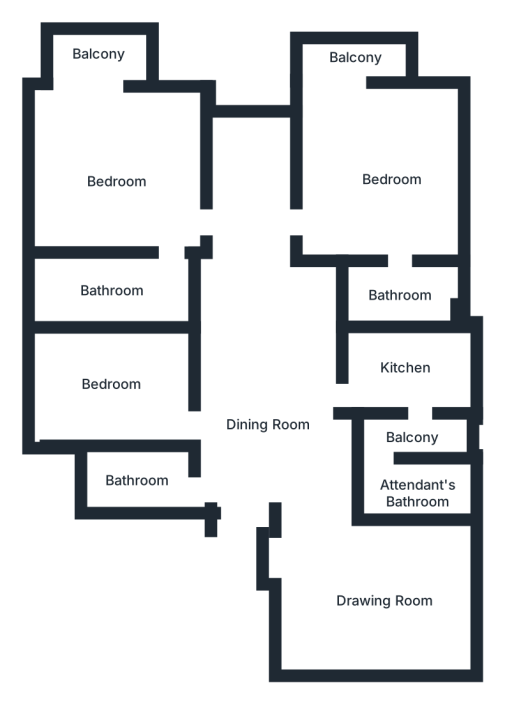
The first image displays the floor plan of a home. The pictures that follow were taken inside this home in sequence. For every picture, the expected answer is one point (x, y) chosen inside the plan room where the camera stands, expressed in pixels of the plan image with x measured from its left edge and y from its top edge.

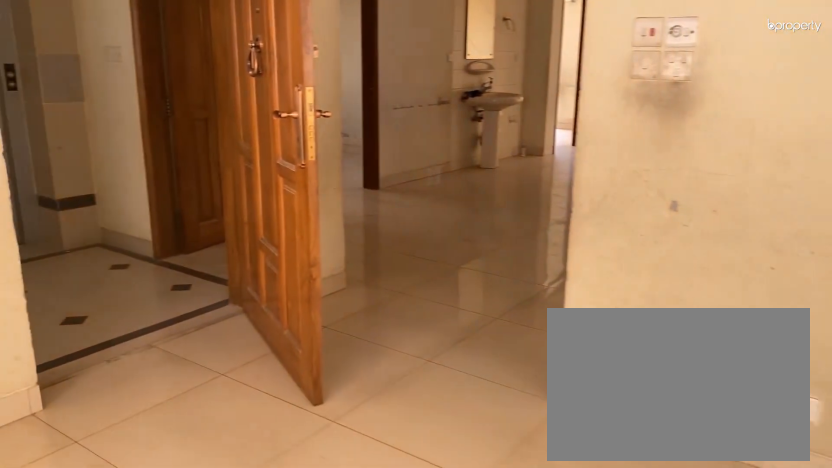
(371, 598)
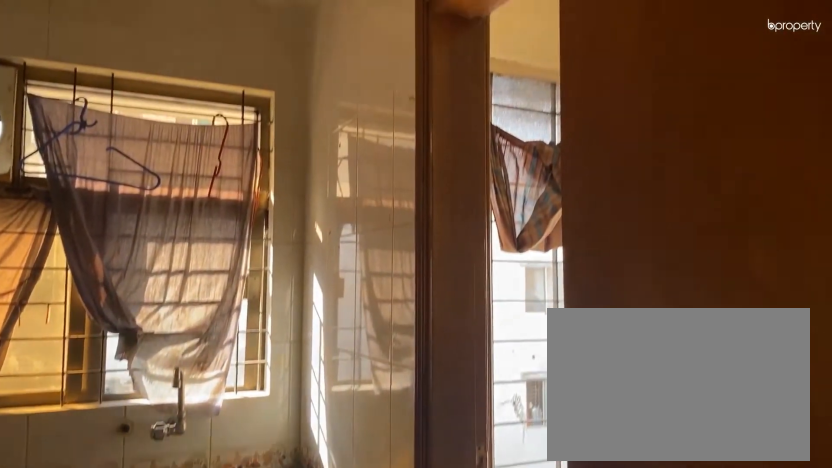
(402, 368)
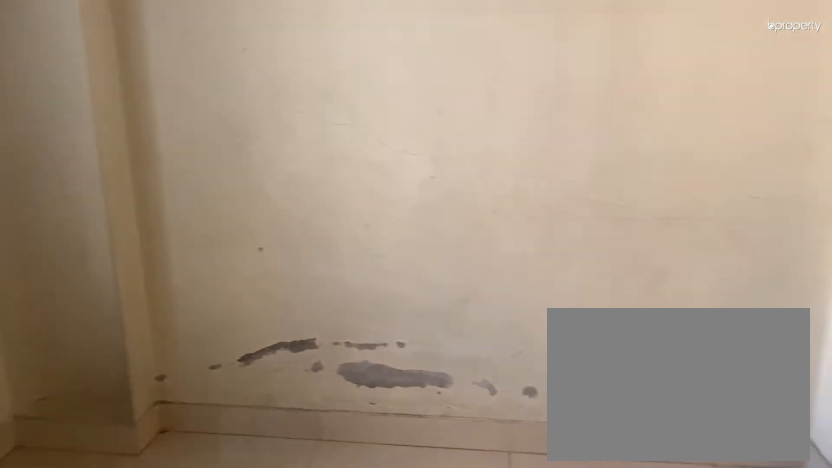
(110, 376)
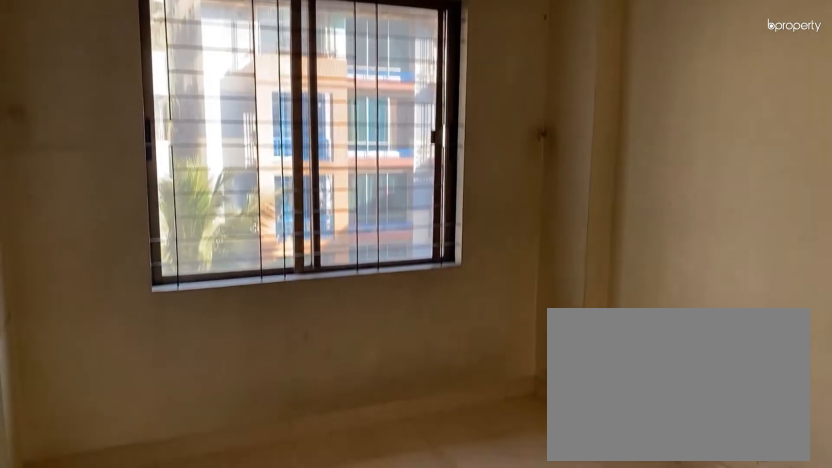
(110, 376)
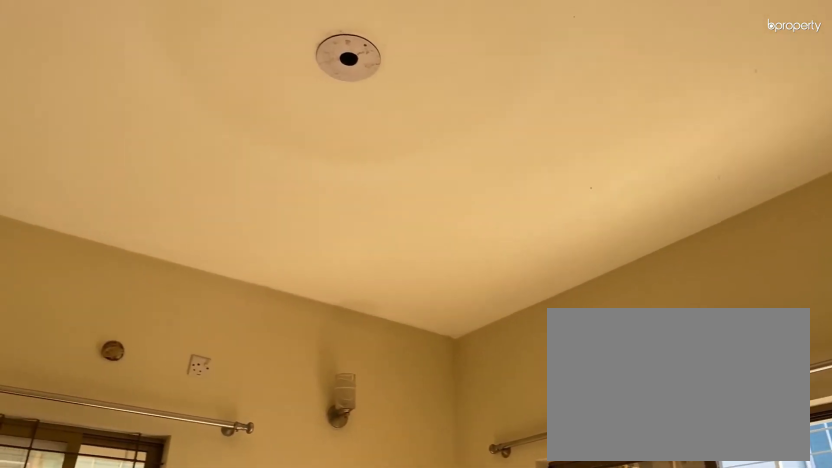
(120, 182)
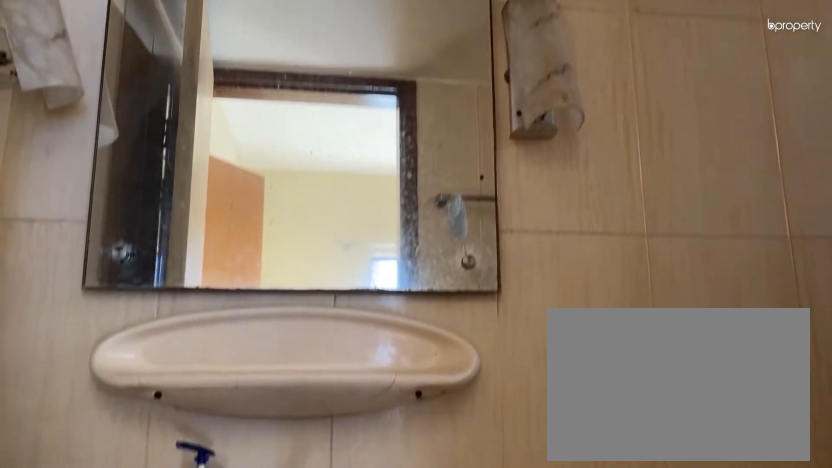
(115, 283)
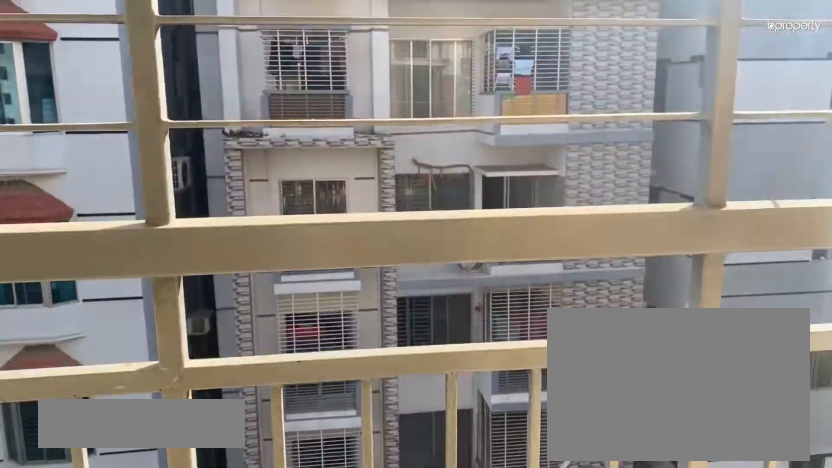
(100, 56)
